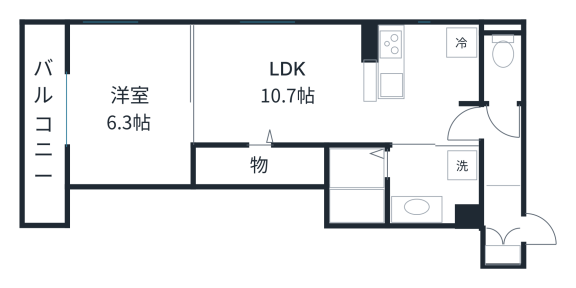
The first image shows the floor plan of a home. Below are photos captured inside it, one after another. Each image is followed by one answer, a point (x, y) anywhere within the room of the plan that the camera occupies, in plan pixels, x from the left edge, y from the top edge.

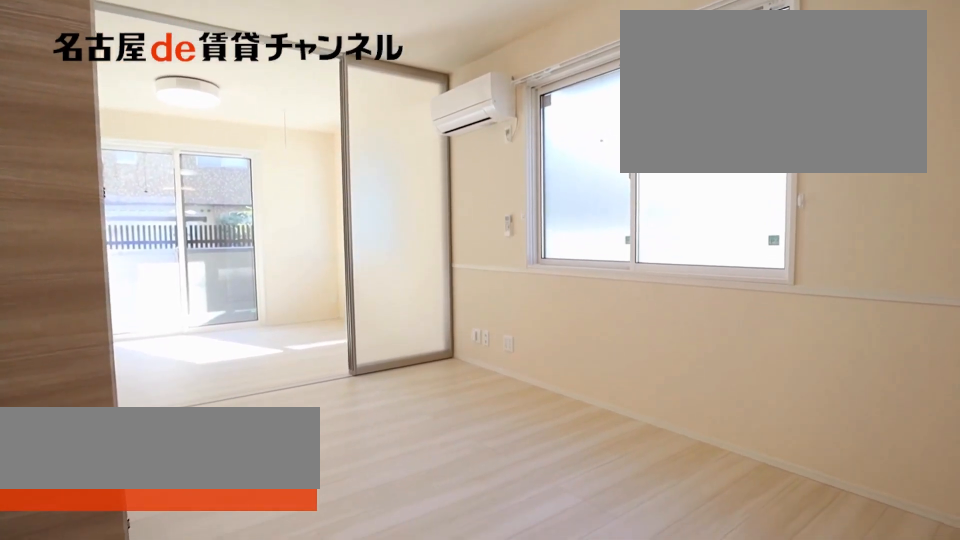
(278, 86)
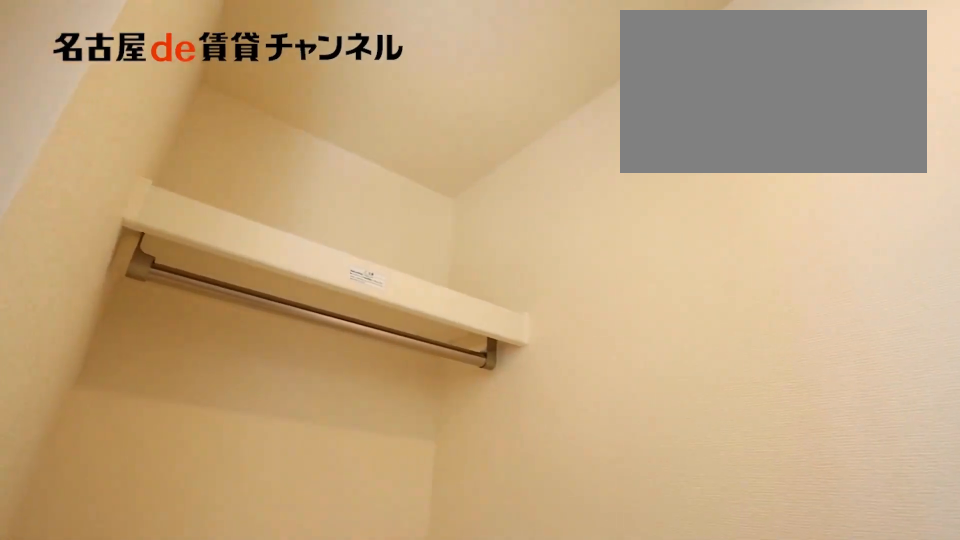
(259, 167)
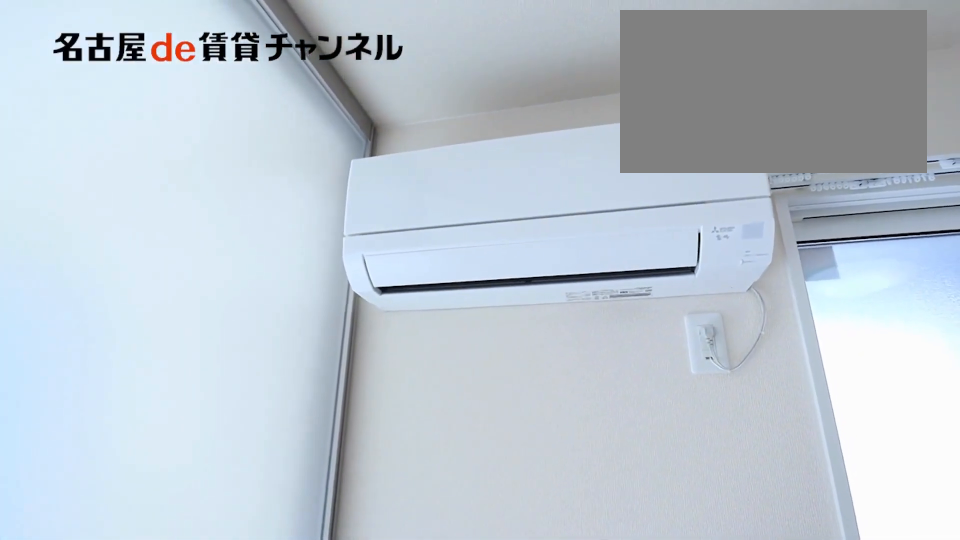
(279, 84)
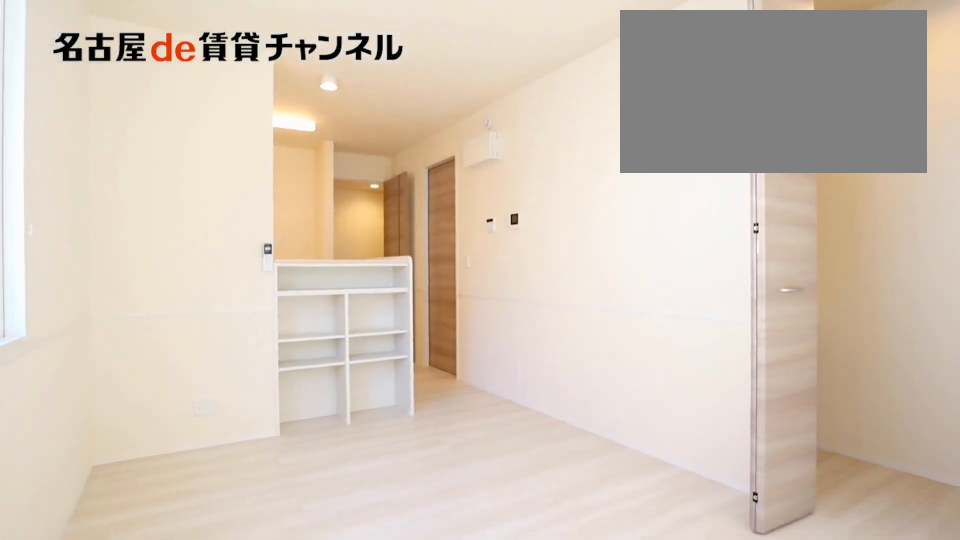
(279, 84)
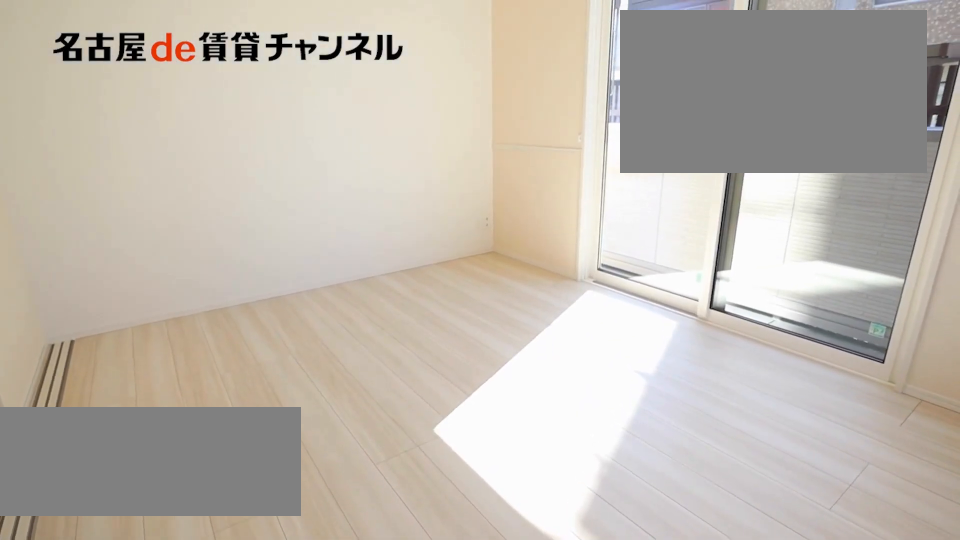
(129, 105)
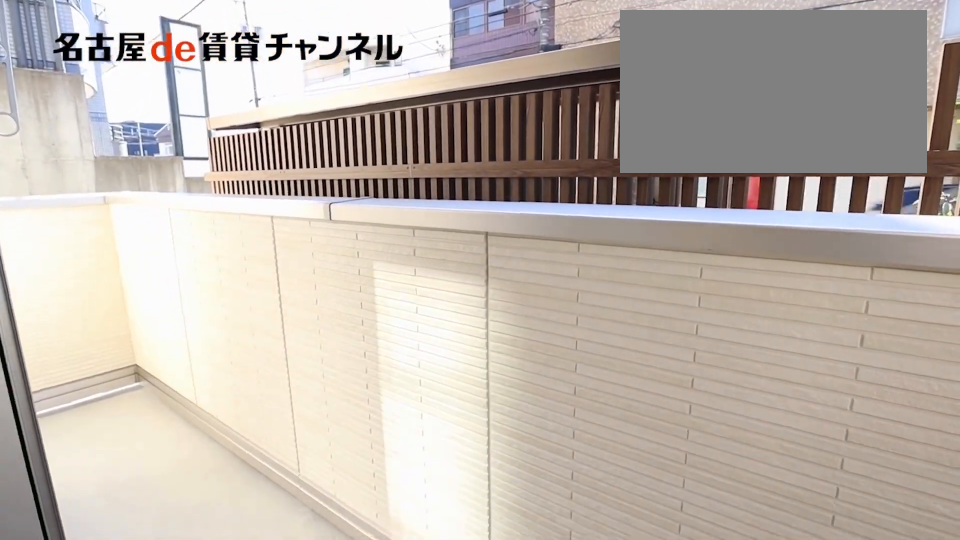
(44, 123)
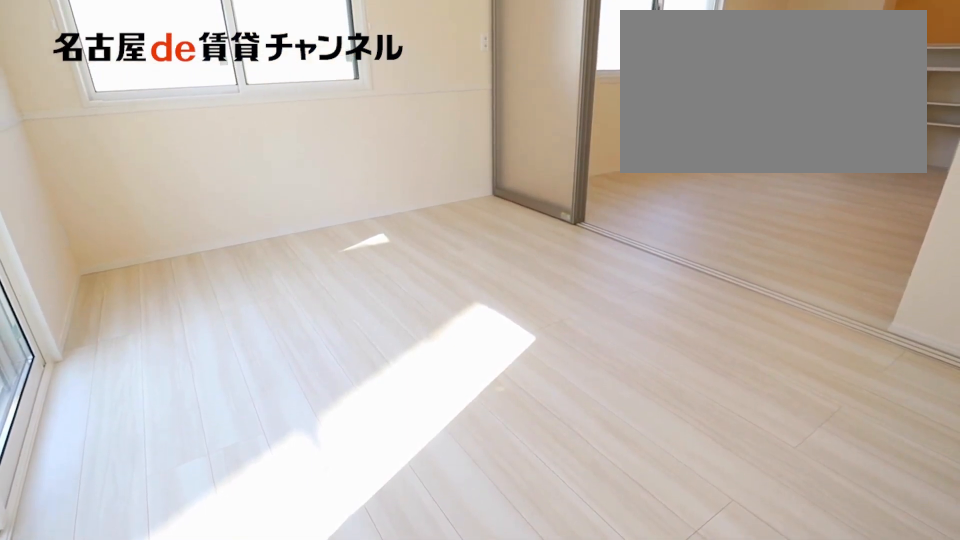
(131, 105)
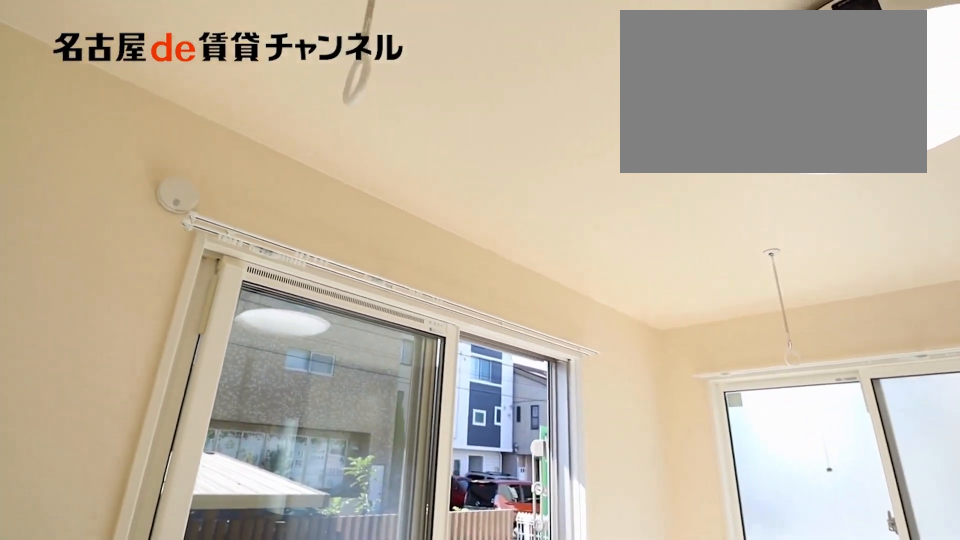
(131, 105)
